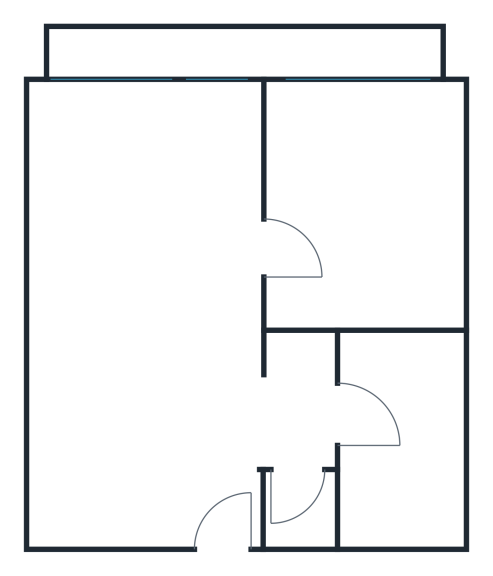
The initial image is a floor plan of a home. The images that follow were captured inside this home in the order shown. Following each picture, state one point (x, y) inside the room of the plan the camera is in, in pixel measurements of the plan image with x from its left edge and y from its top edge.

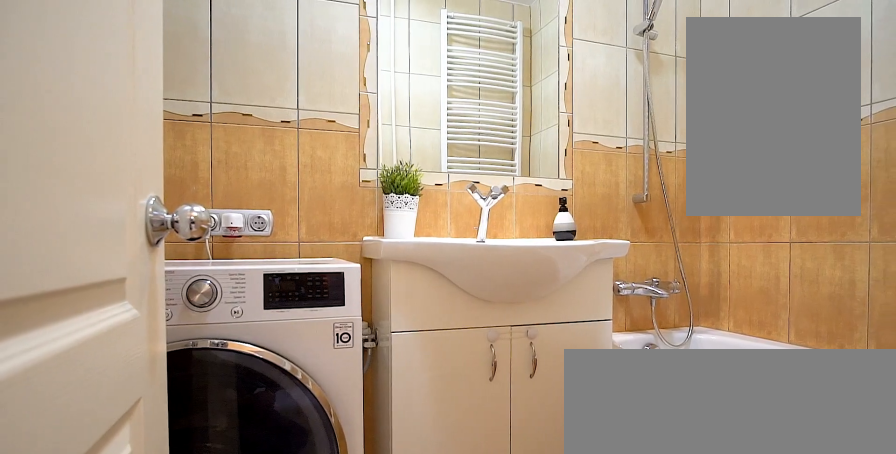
(389, 430)
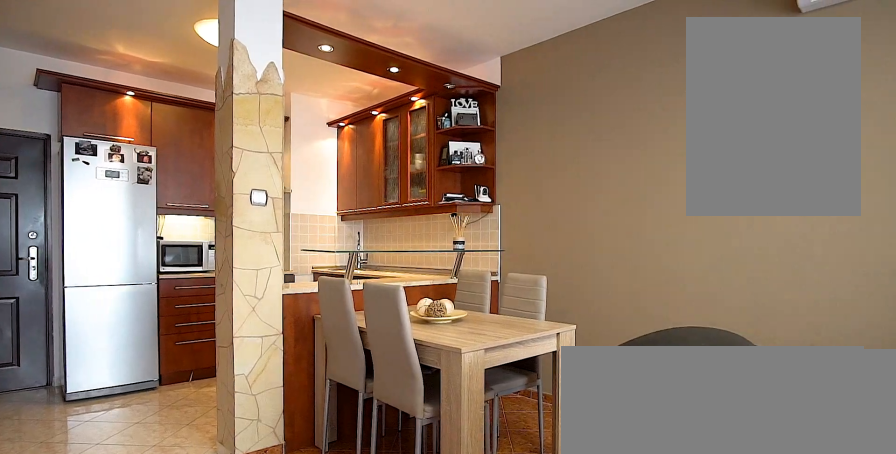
(154, 232)
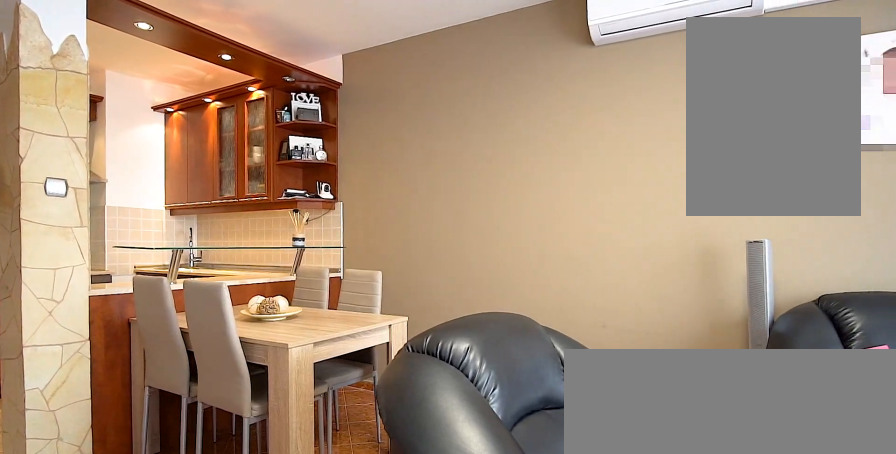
(154, 232)
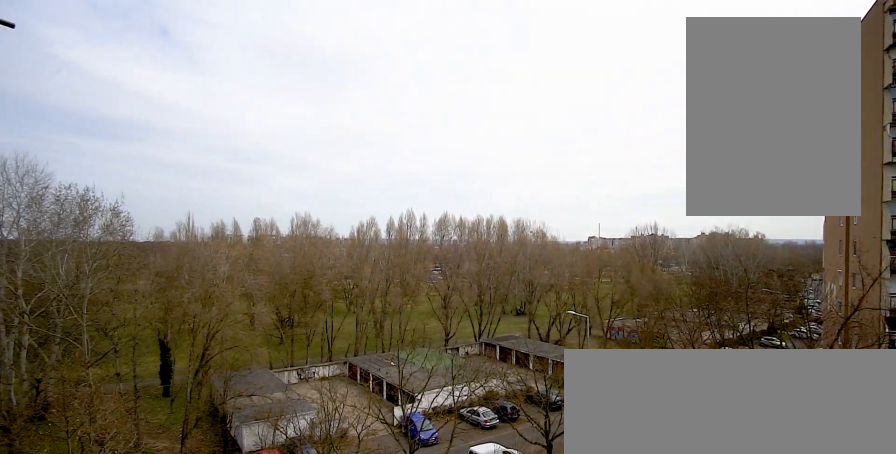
(248, 57)
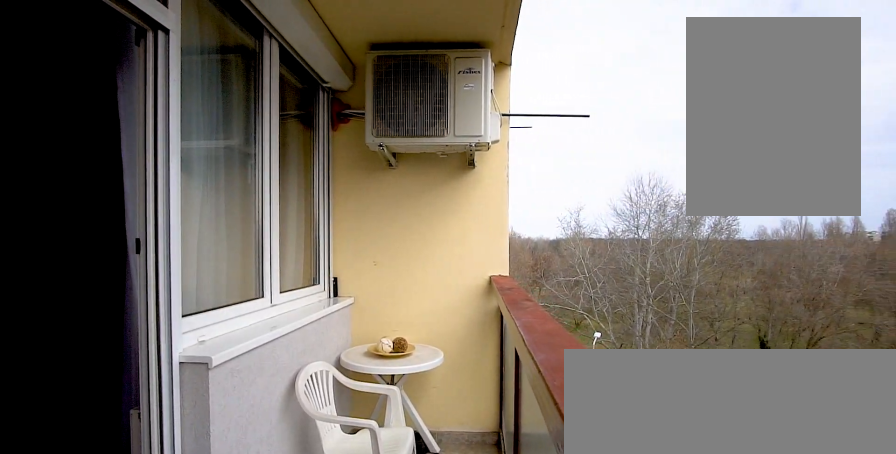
(248, 57)
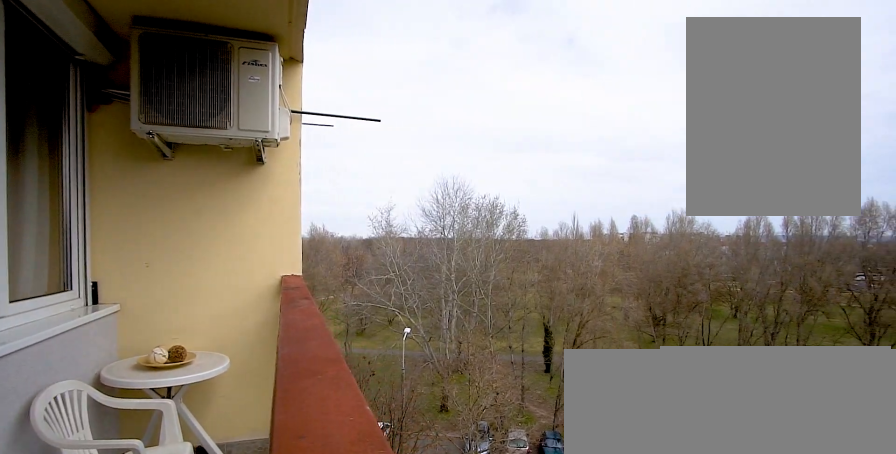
(248, 57)
